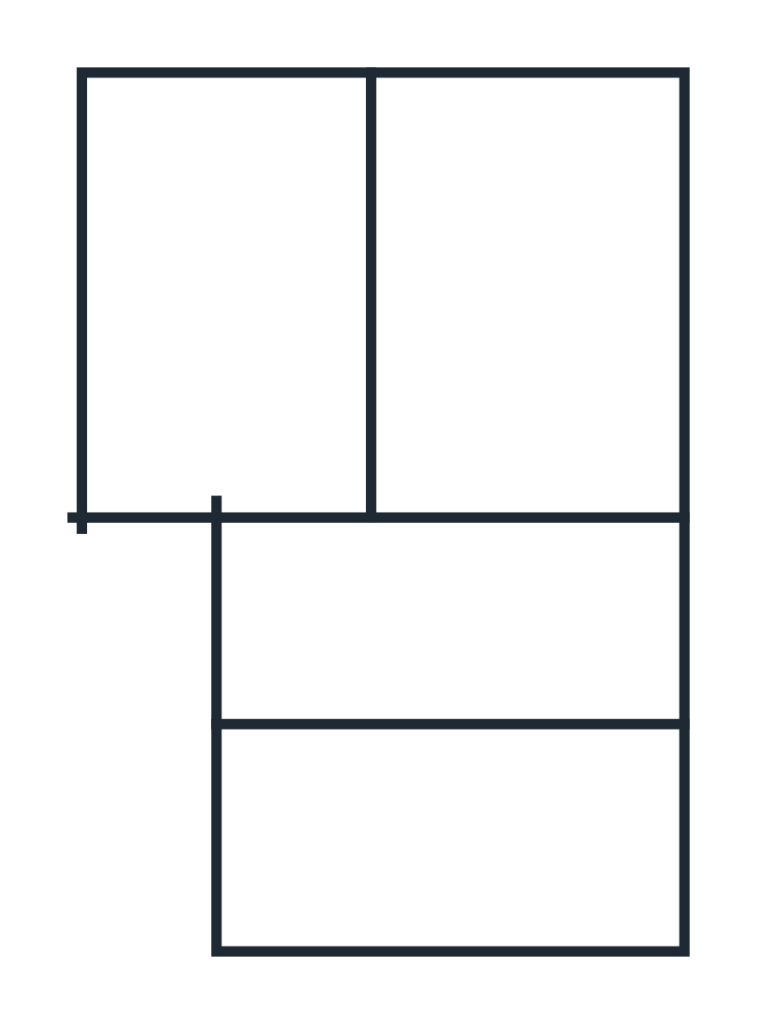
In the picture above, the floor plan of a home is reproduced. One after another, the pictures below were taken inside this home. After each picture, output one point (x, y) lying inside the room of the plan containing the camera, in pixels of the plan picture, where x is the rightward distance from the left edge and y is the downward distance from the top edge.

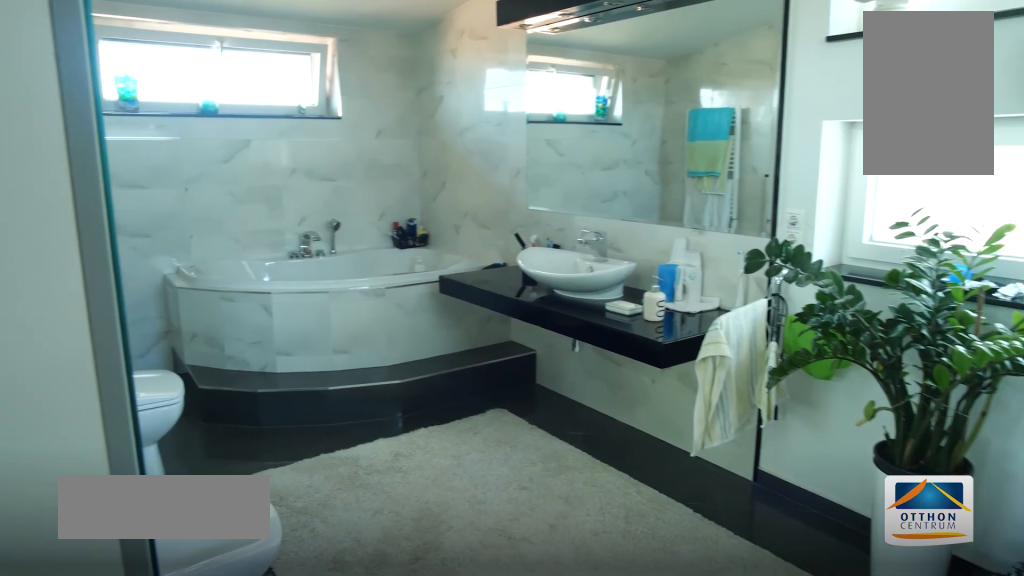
(451, 849)
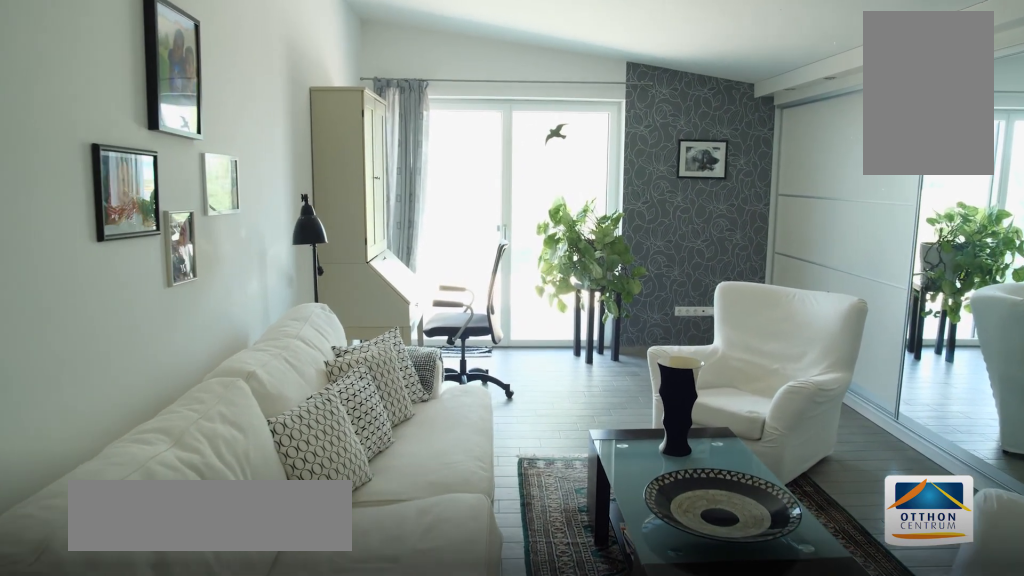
(525, 296)
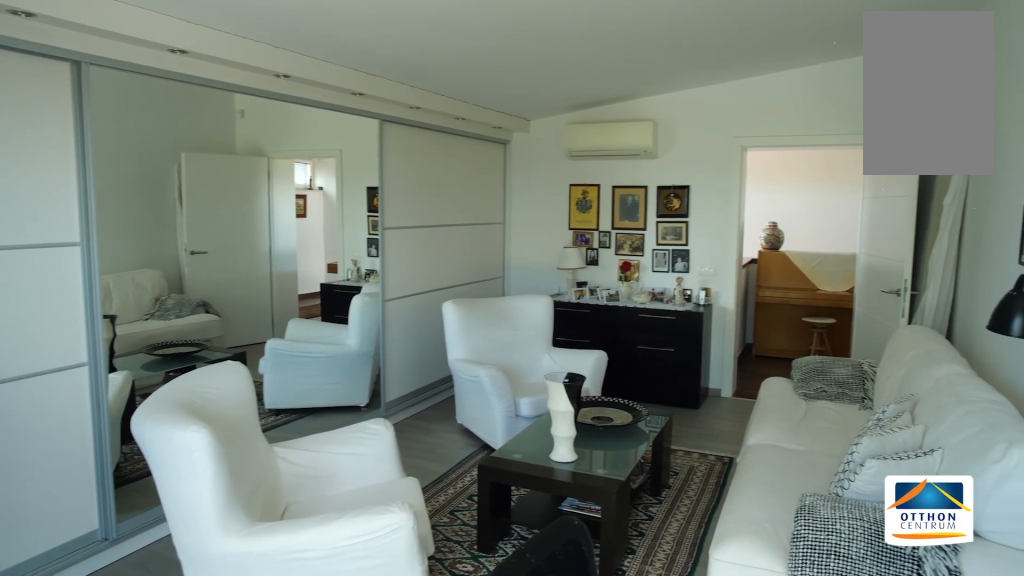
(525, 296)
